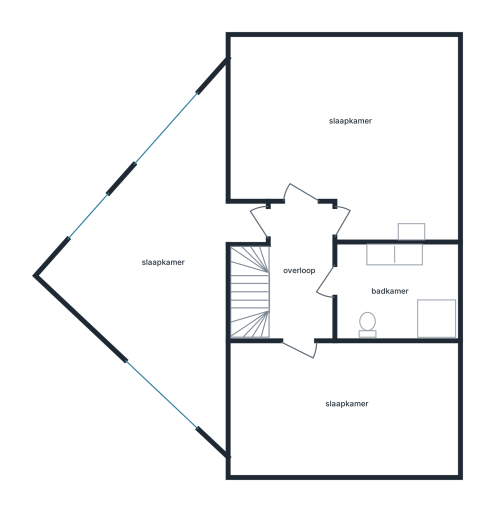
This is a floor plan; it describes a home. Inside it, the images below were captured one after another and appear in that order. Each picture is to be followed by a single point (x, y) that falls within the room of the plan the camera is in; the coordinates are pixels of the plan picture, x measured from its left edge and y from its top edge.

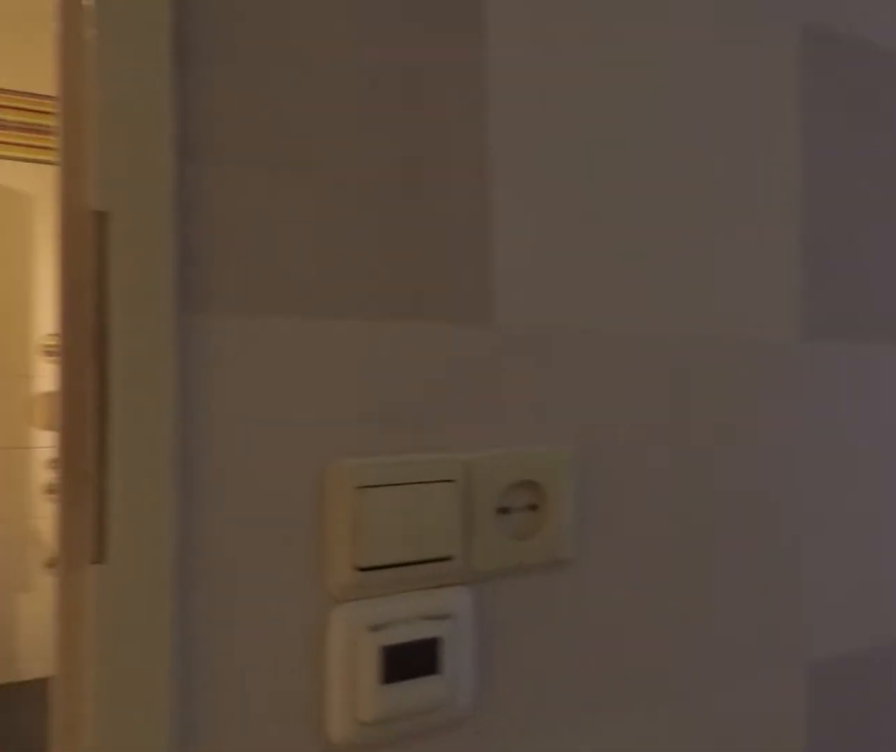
(322, 322)
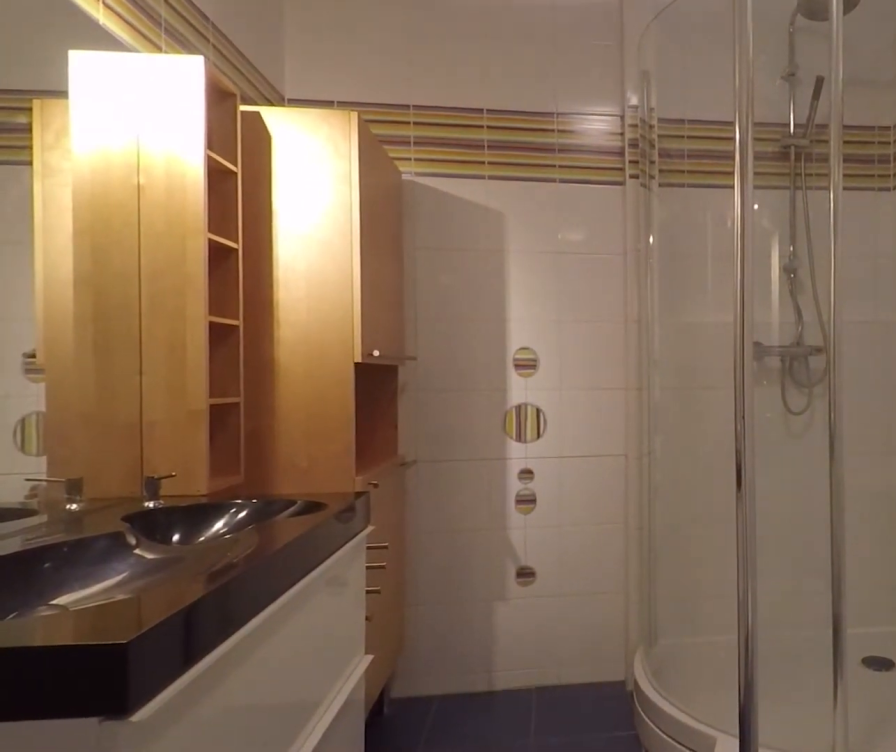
(397, 291)
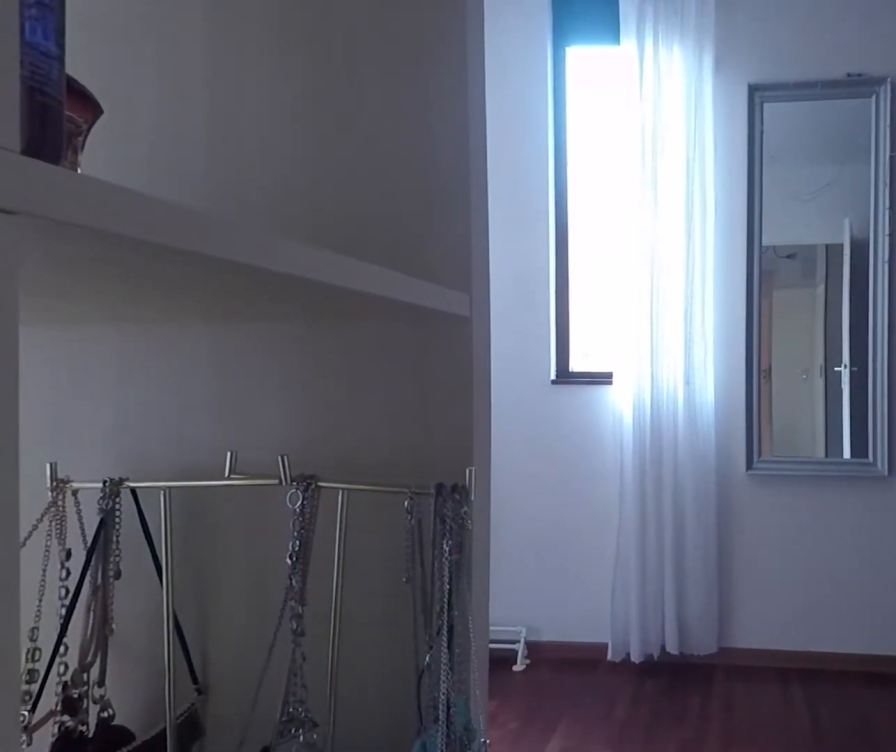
(343, 408)
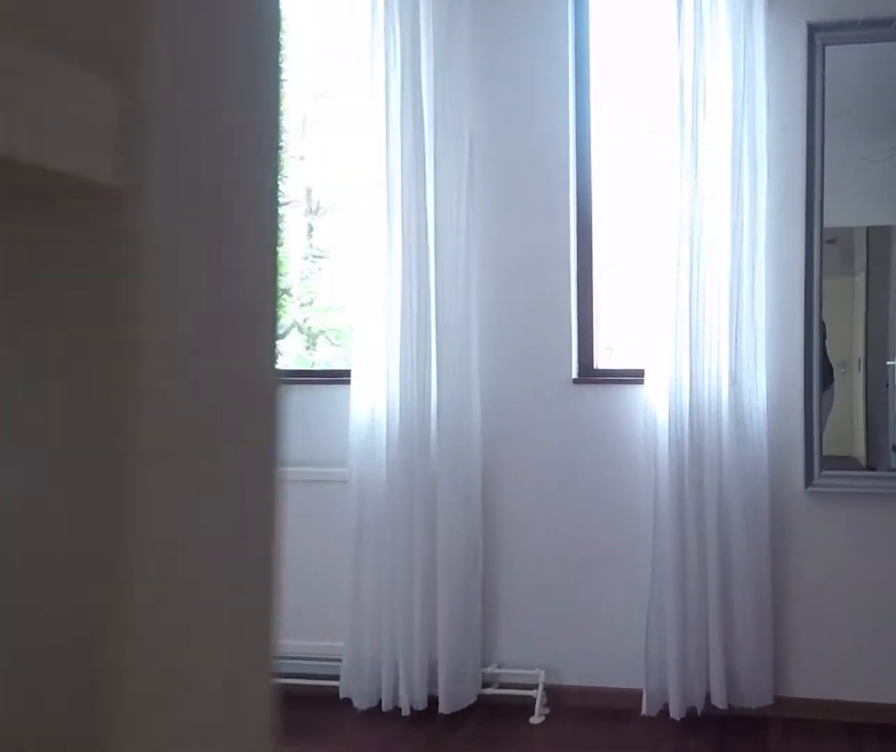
(343, 408)
